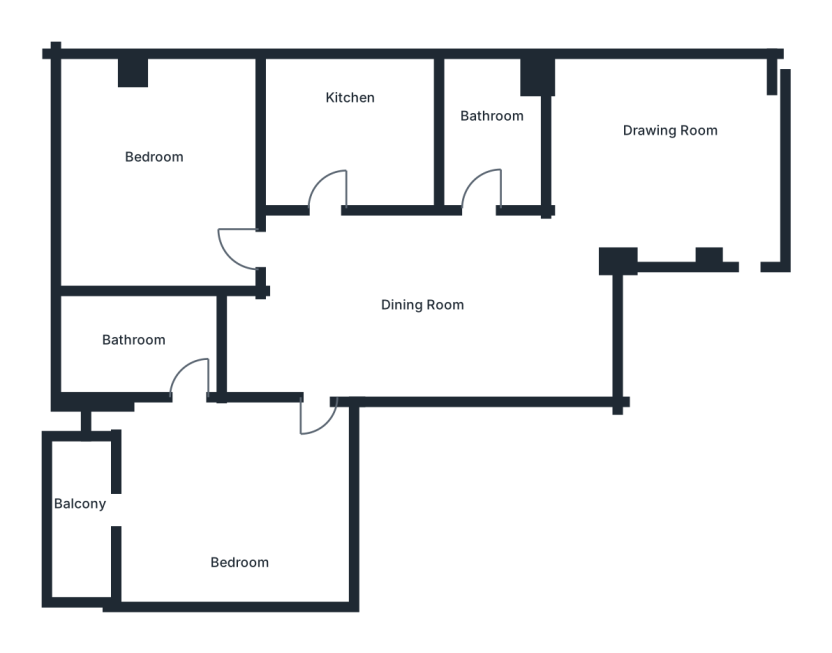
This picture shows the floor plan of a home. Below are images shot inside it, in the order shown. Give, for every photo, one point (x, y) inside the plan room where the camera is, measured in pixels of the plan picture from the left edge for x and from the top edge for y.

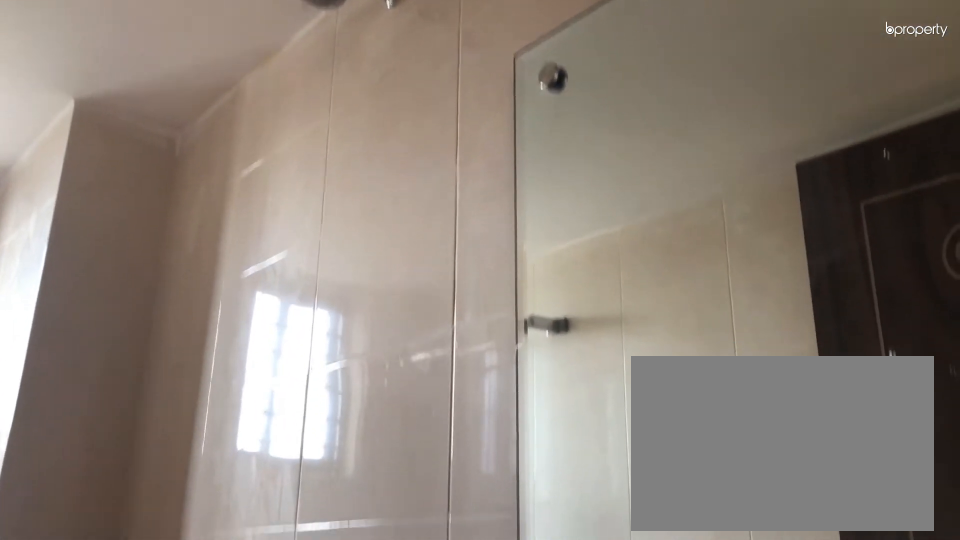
(500, 116)
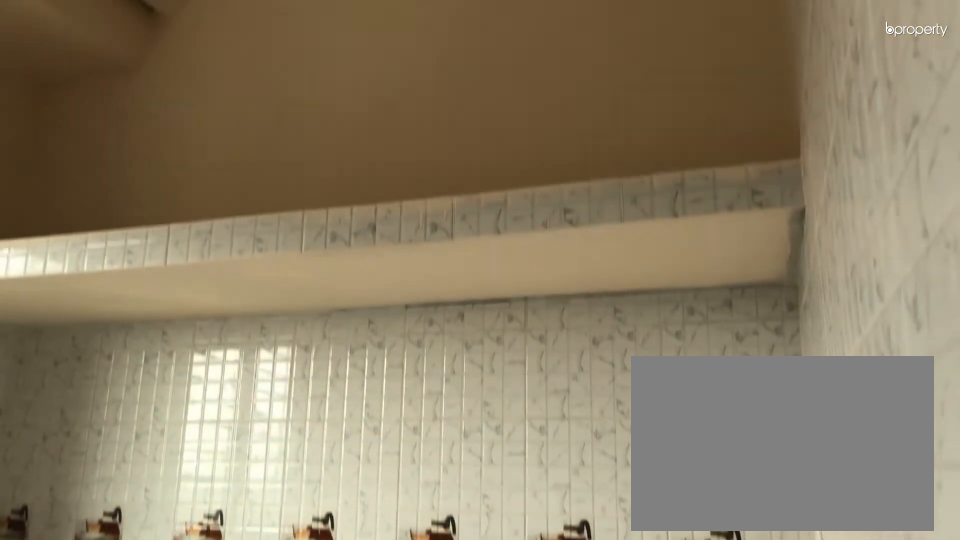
(354, 129)
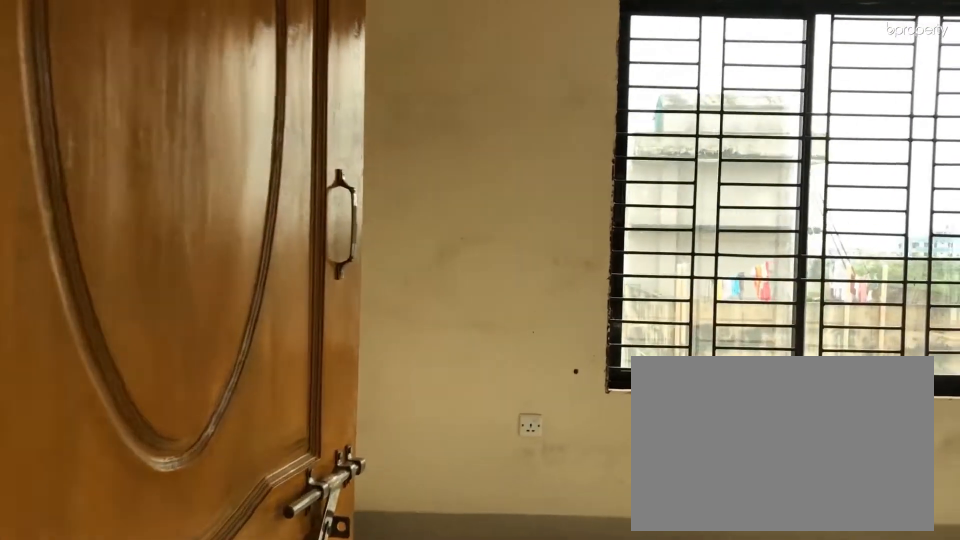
(162, 180)
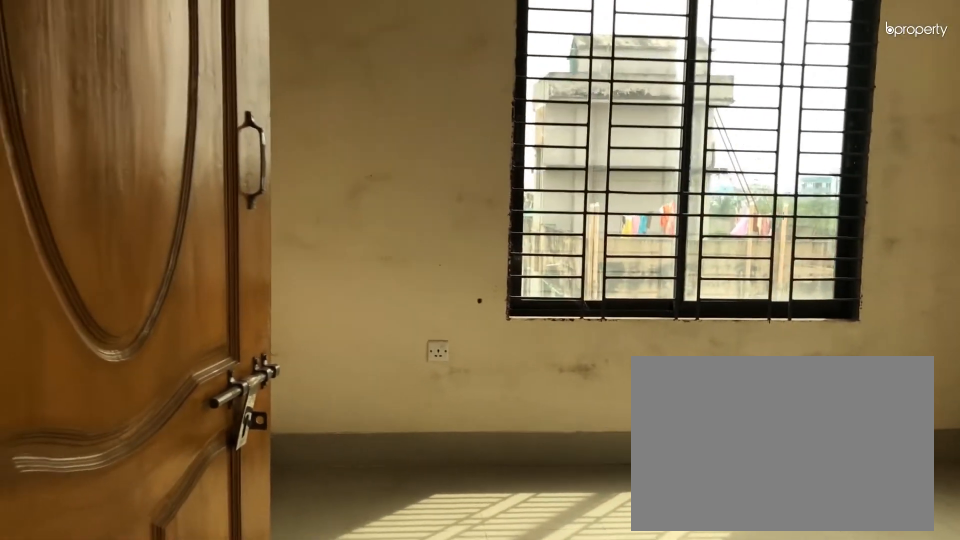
(161, 175)
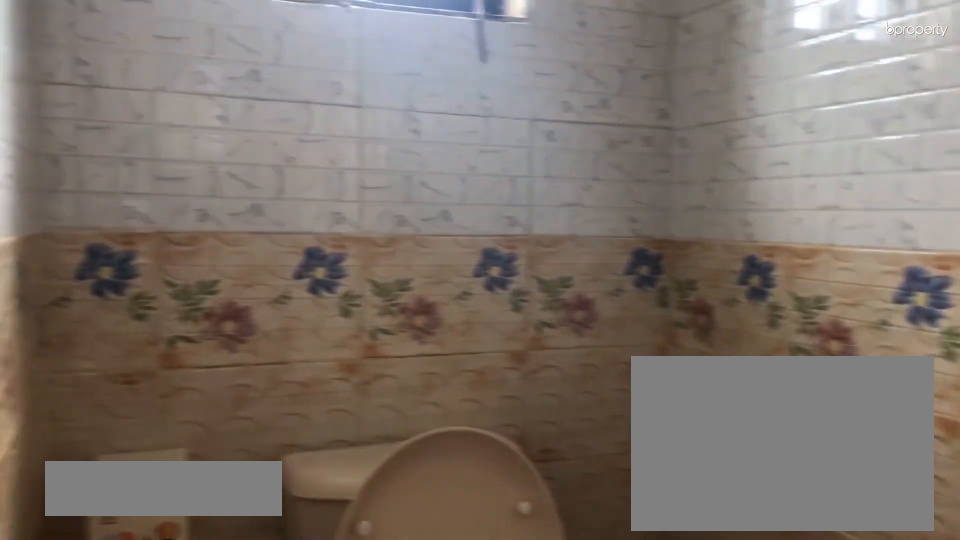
(115, 326)
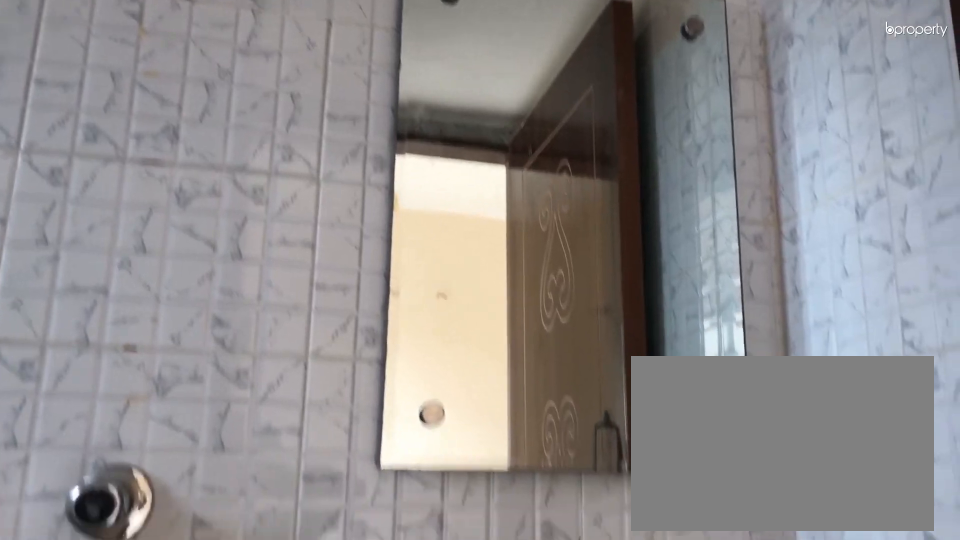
(115, 326)
